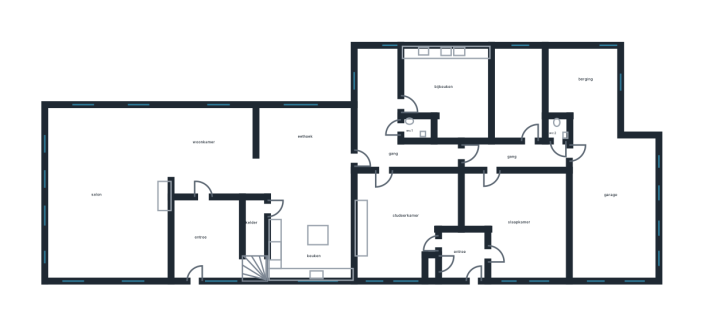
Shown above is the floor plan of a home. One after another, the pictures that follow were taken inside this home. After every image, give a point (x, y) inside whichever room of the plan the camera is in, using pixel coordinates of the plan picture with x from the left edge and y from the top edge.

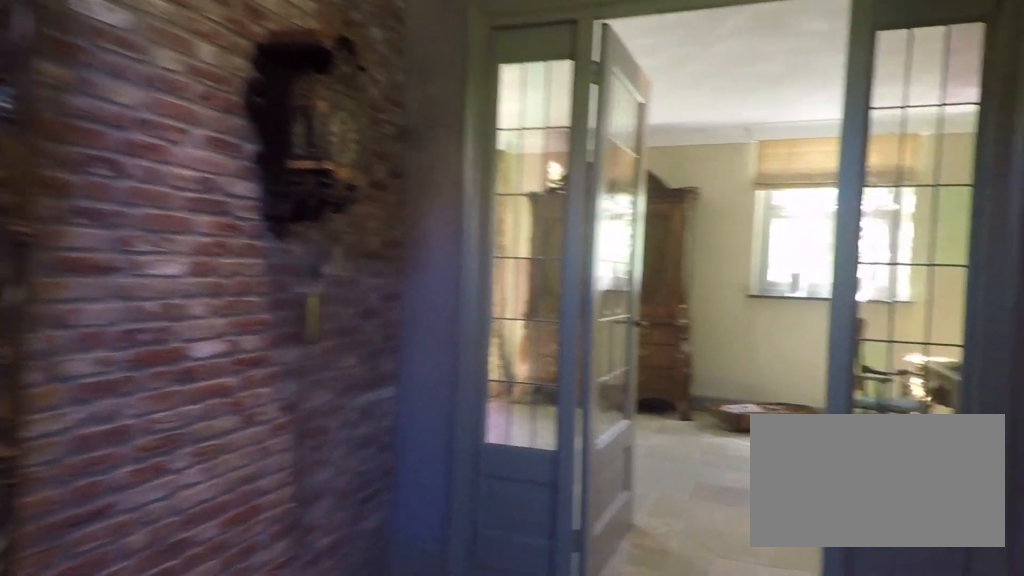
(208, 239)
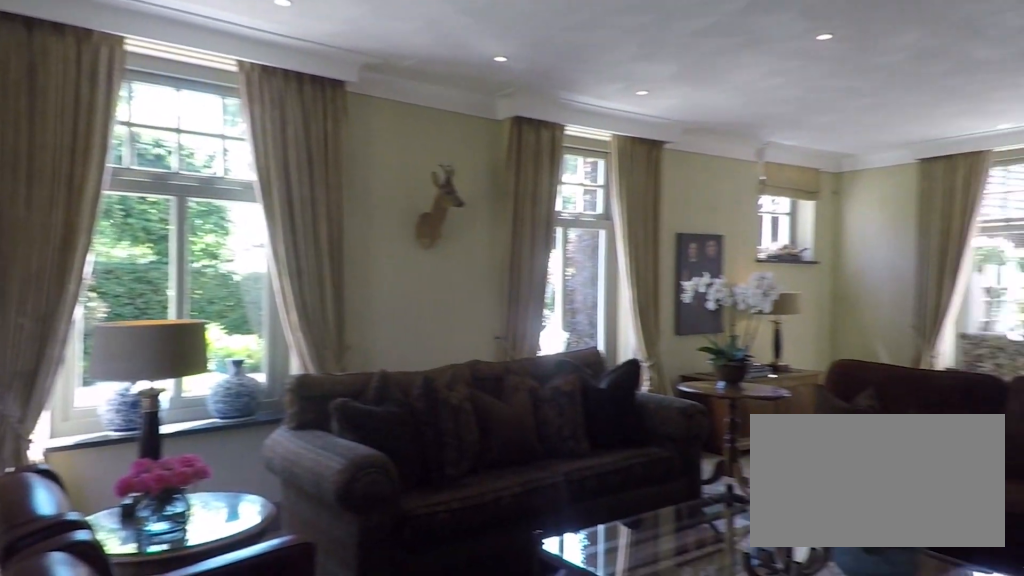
(139, 181)
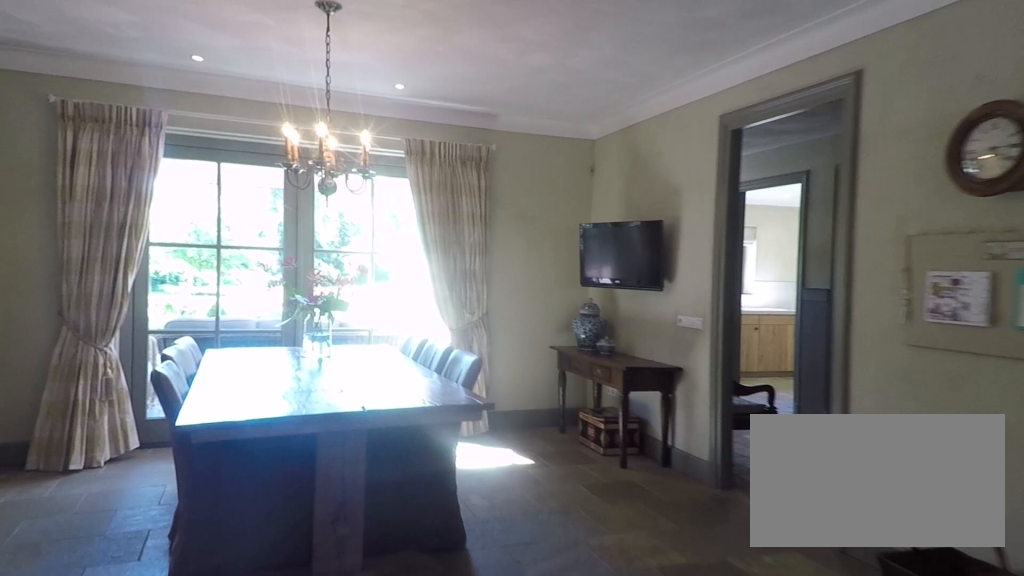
(308, 192)
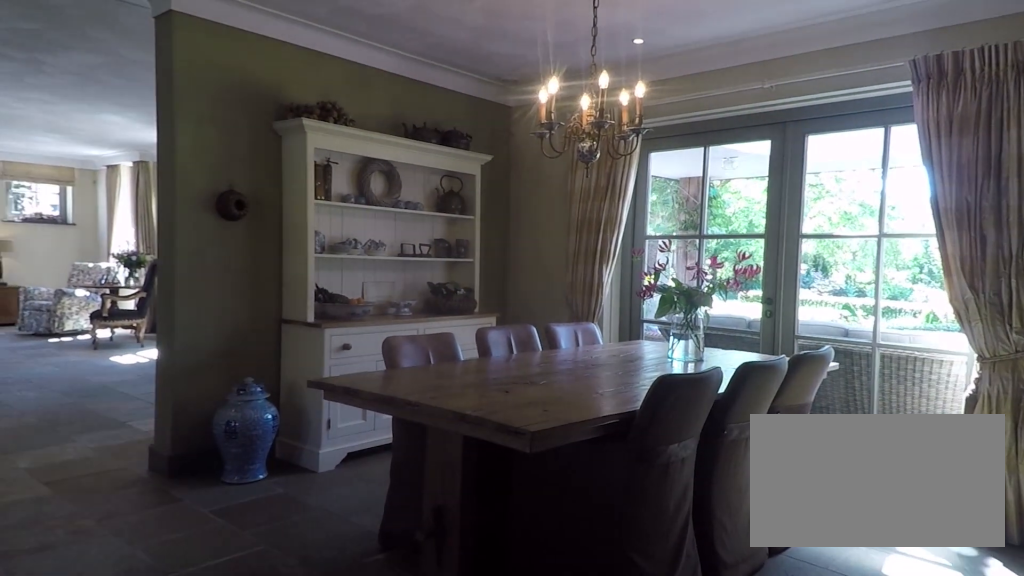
(308, 192)
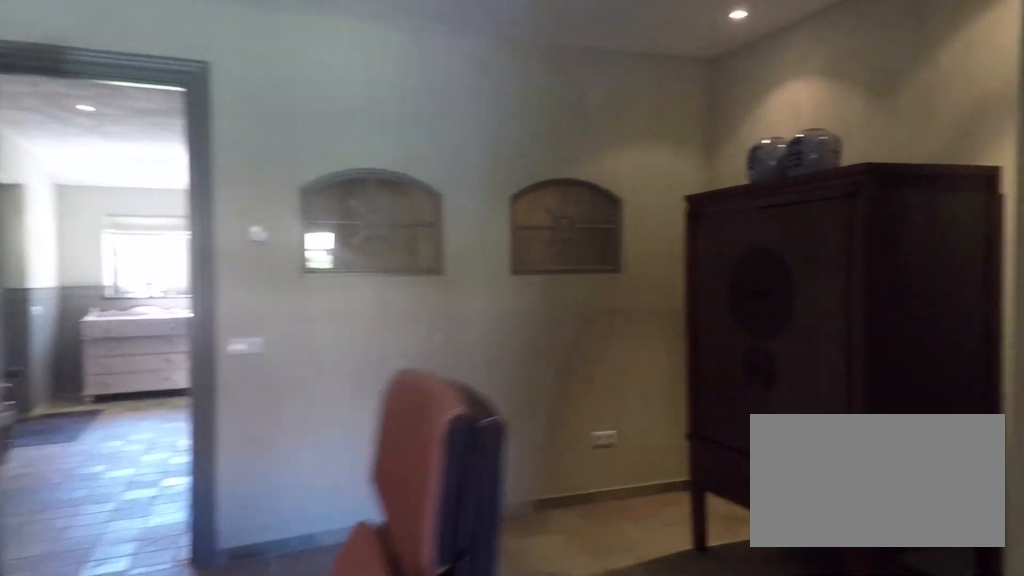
(405, 220)
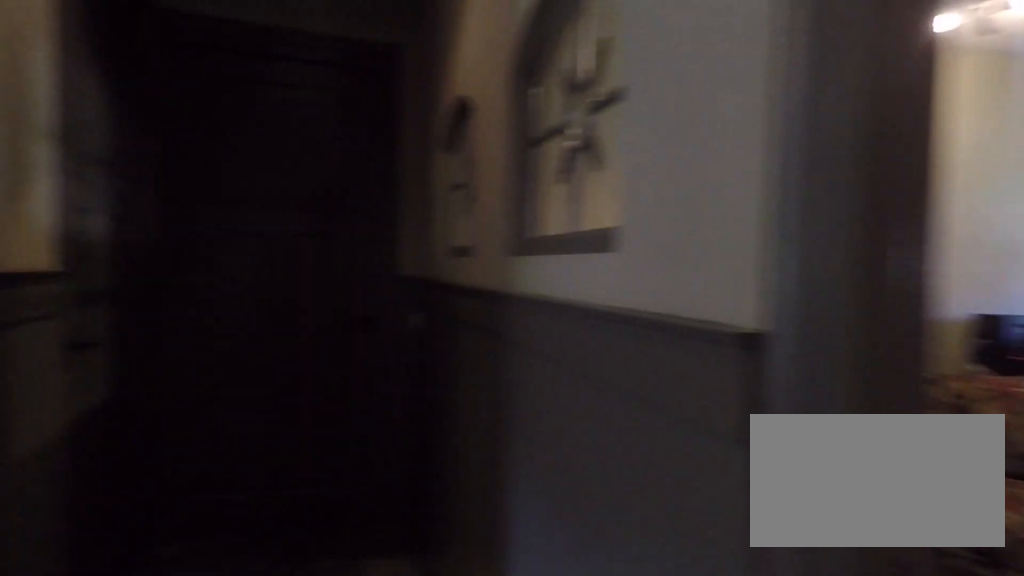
(378, 140)
